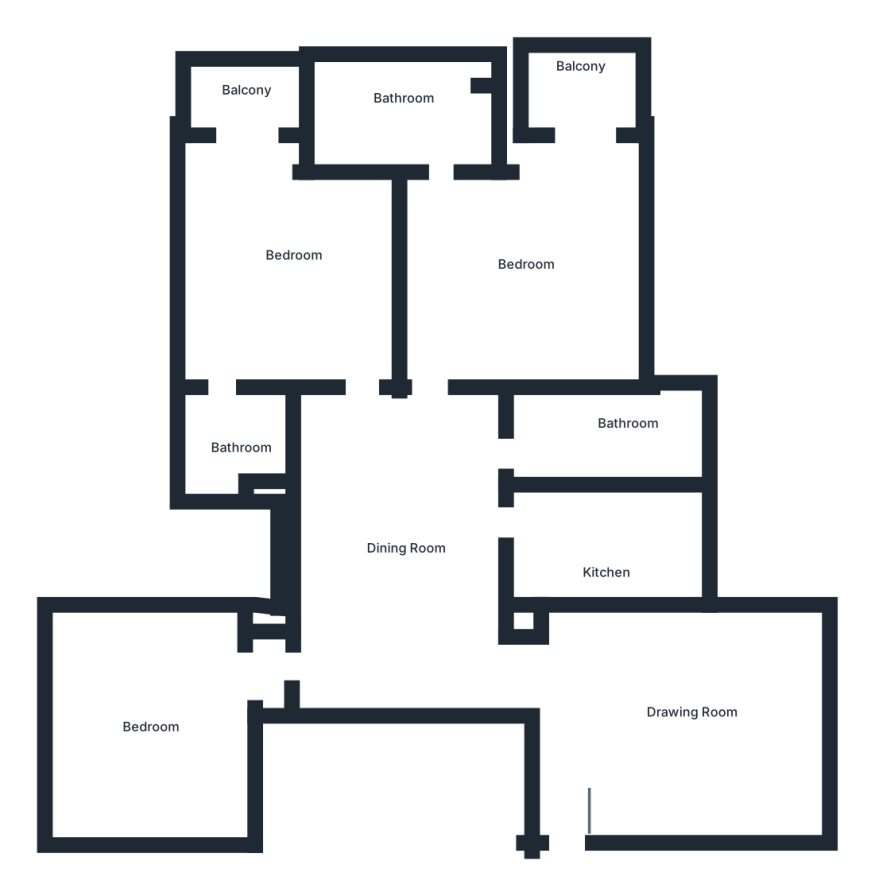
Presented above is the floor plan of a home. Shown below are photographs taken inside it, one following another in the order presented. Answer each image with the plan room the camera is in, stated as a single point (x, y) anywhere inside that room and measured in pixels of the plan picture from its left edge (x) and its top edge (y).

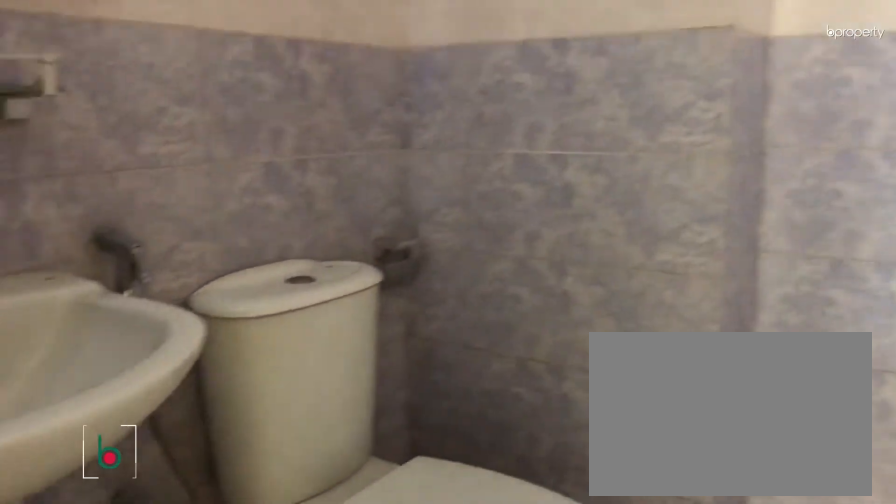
(236, 436)
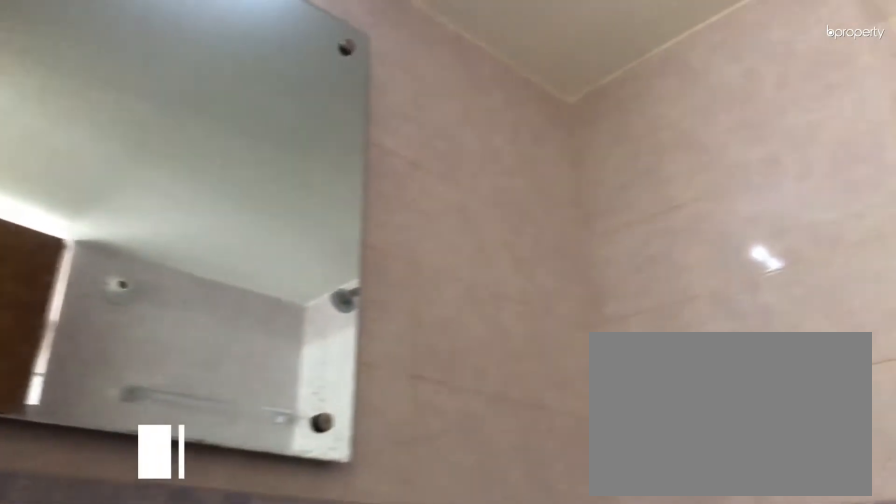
(236, 436)
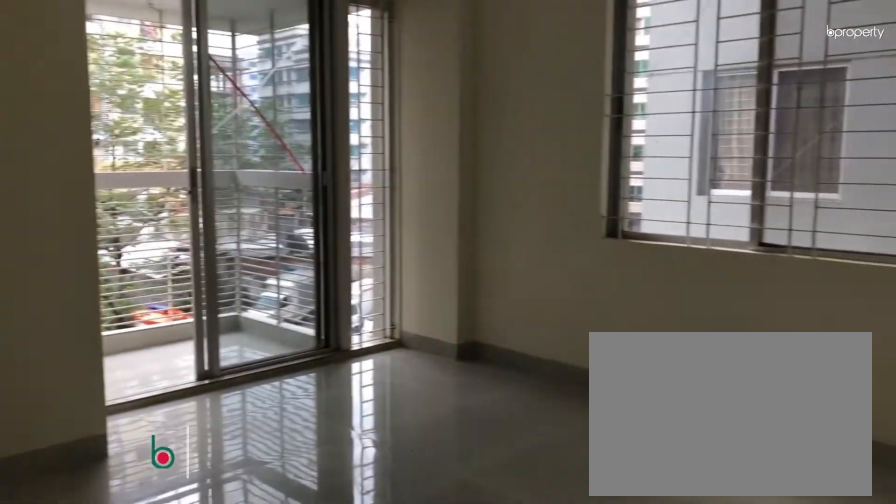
(525, 246)
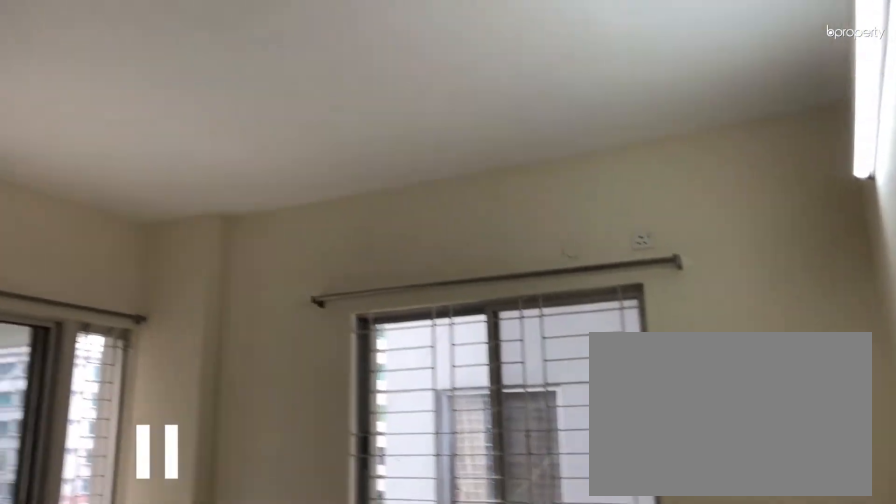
(525, 246)
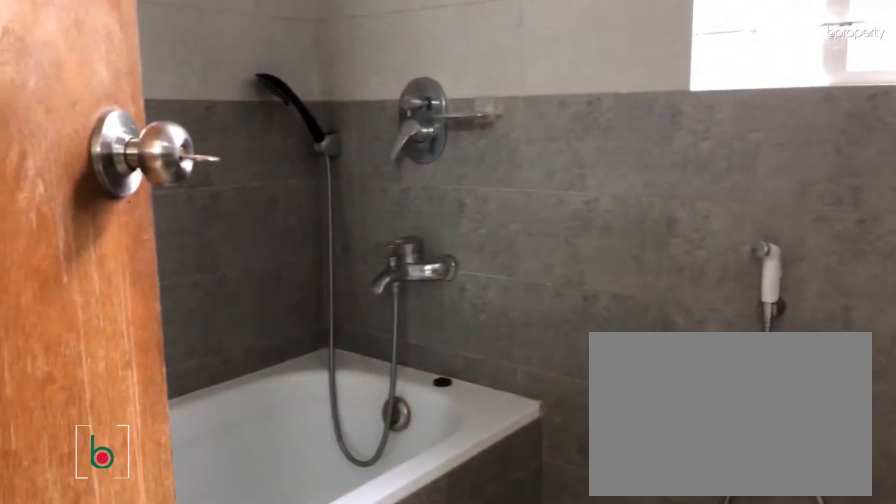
(400, 102)
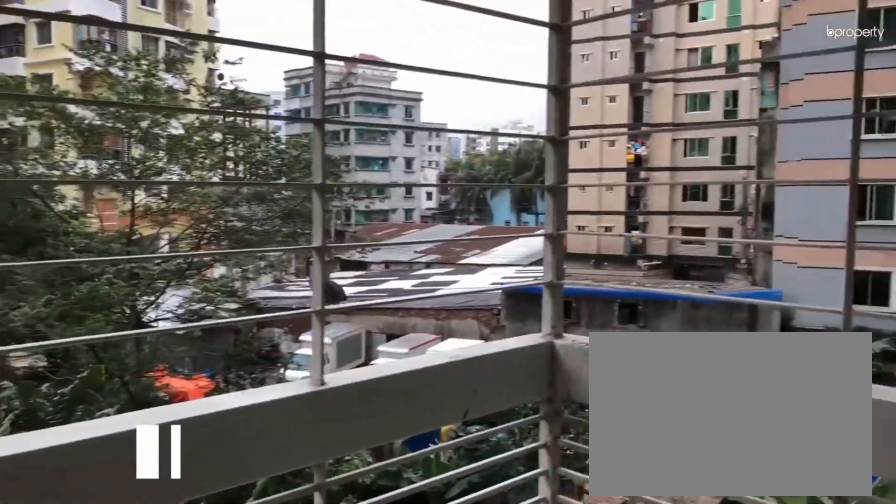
(581, 78)
